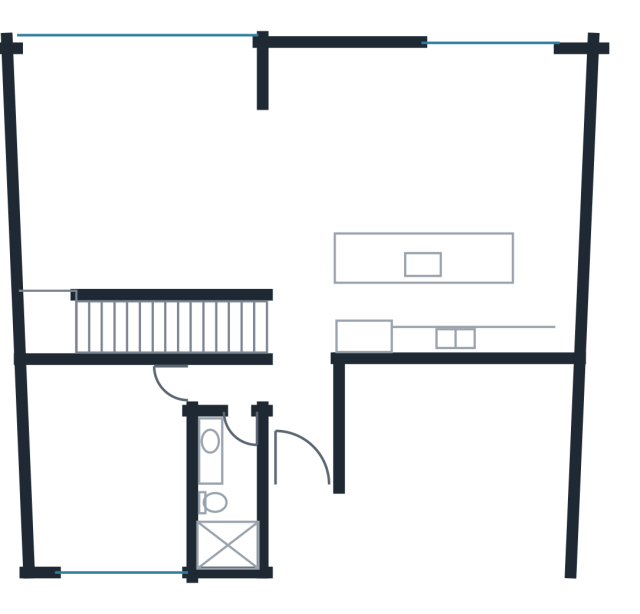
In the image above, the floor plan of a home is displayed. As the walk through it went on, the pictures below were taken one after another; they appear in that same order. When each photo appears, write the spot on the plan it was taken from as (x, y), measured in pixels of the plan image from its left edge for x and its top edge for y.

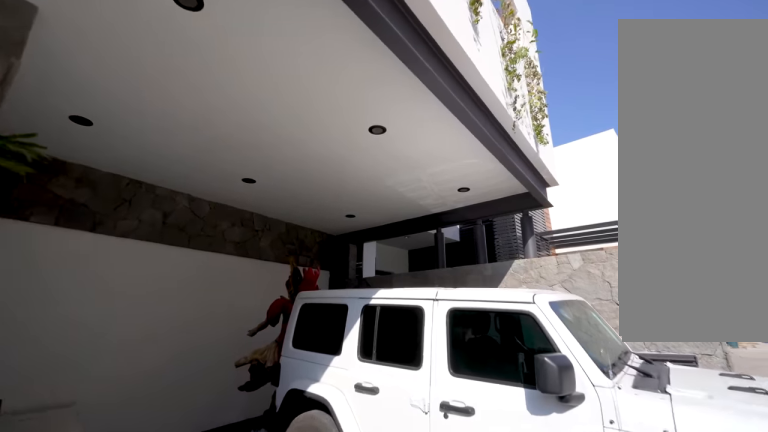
(300, 580)
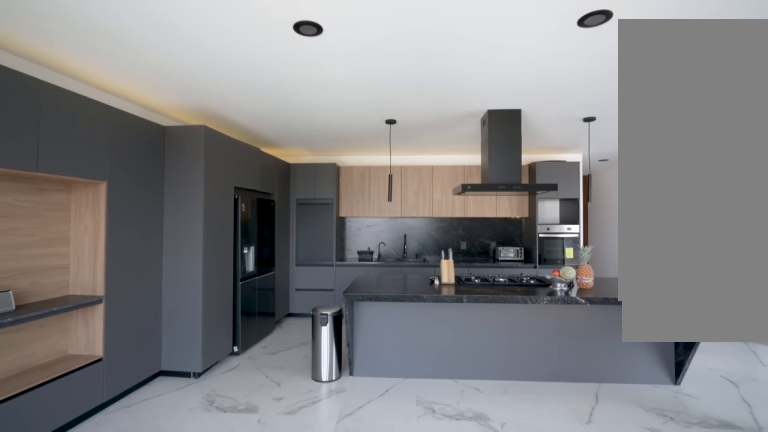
(470, 173)
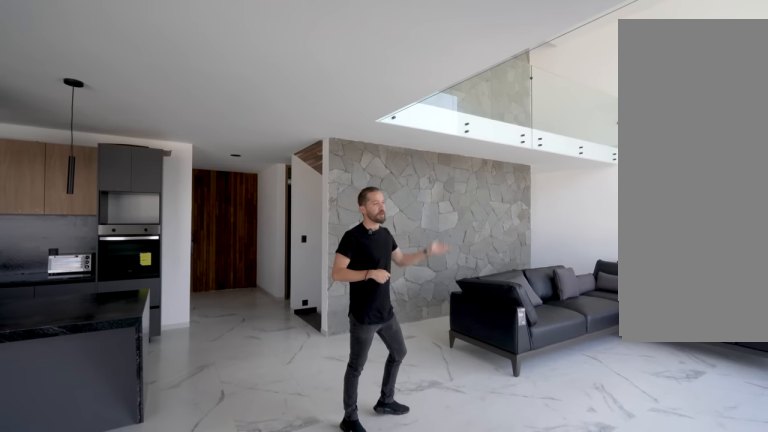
(318, 81)
